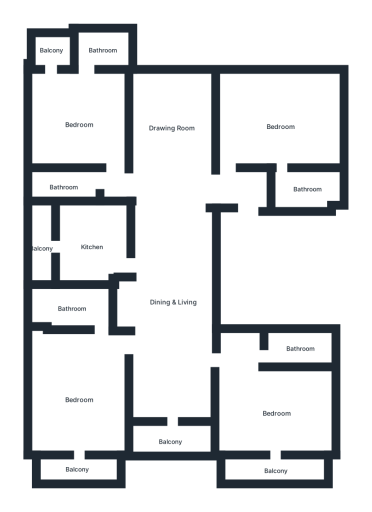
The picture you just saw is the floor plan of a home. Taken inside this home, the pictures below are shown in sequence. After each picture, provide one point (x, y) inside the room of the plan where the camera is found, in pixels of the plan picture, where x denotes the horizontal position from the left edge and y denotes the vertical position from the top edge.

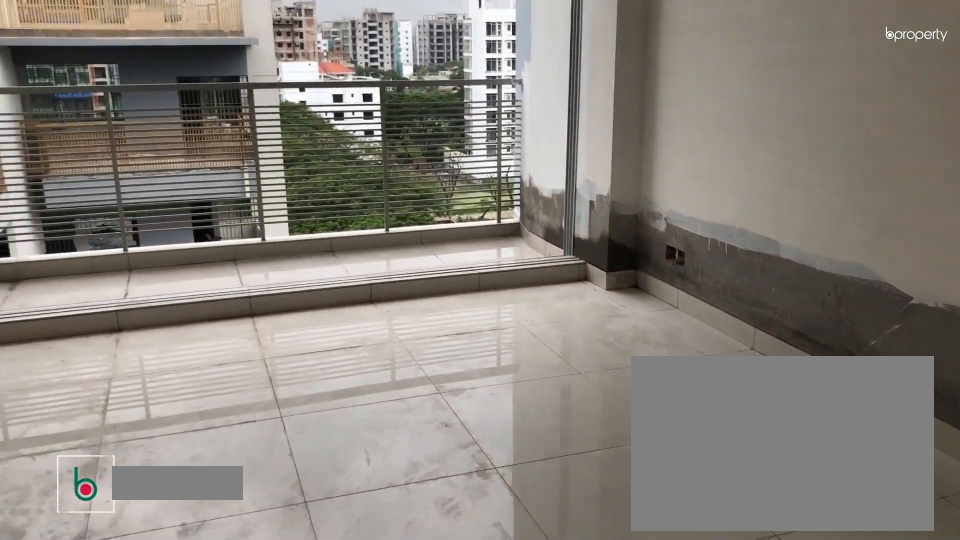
(78, 400)
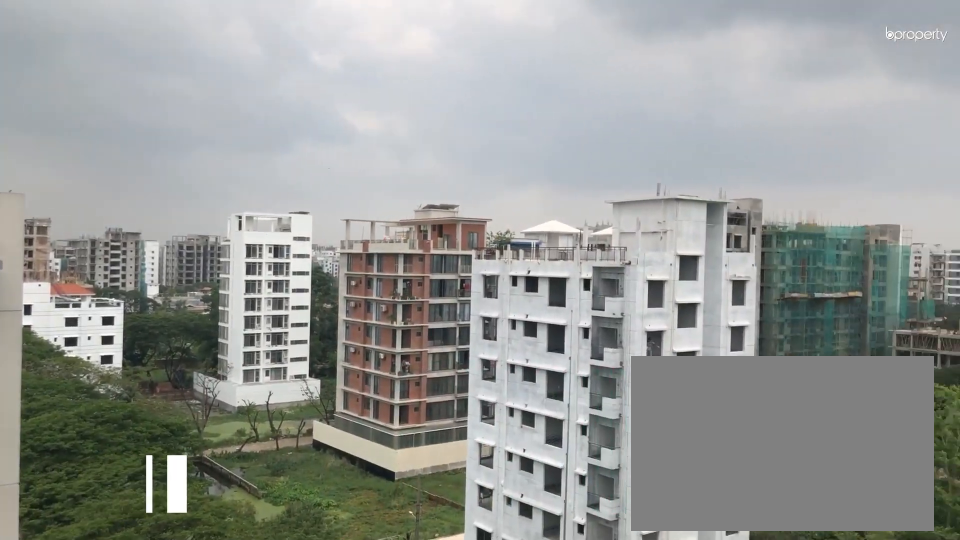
(77, 468)
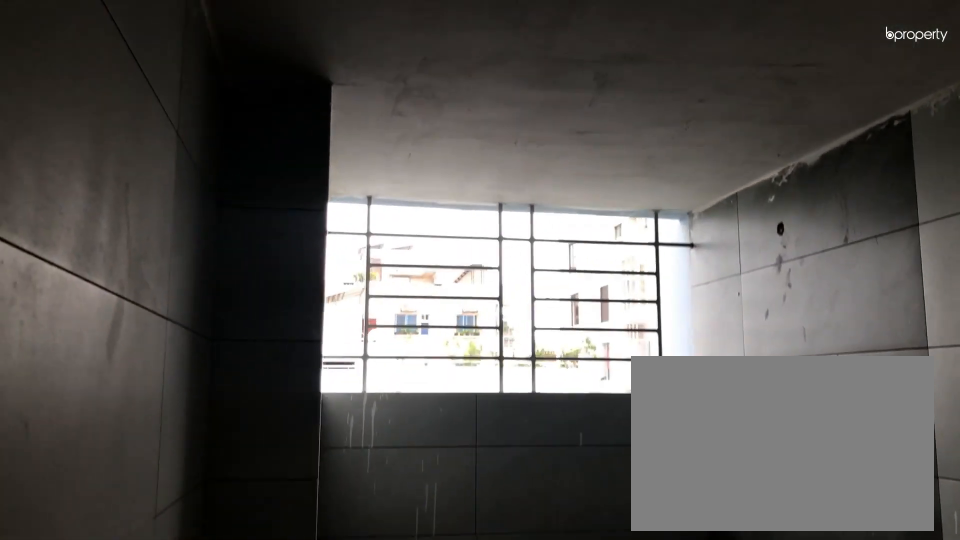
(73, 309)
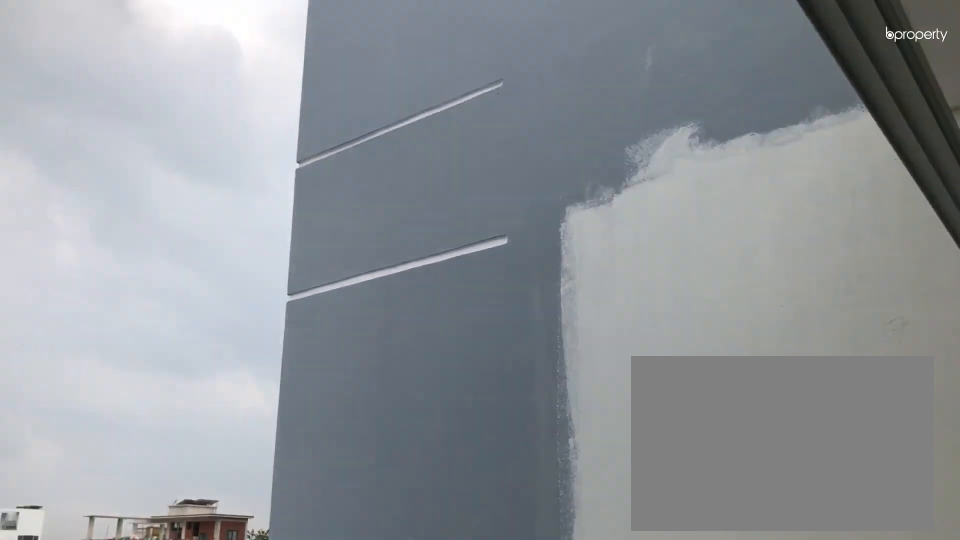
(171, 441)
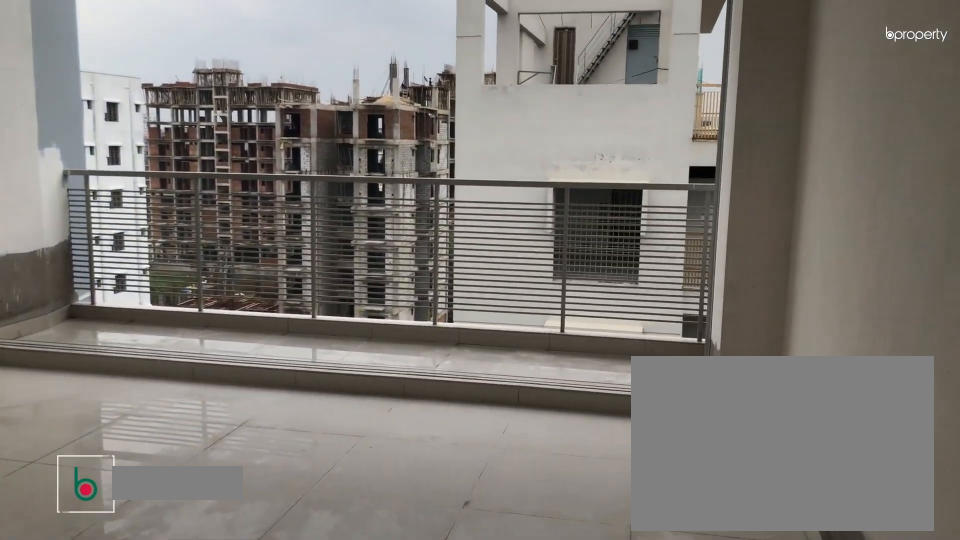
(277, 413)
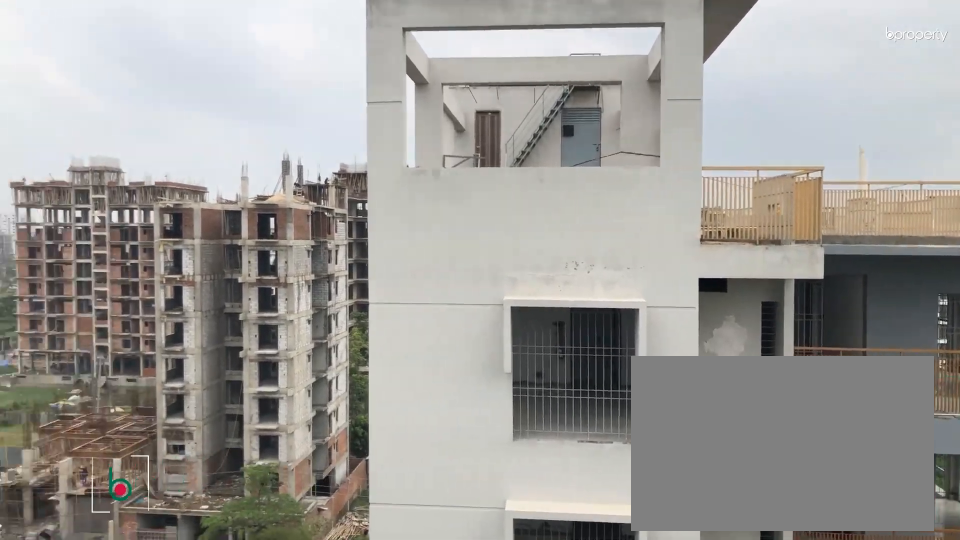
(276, 469)
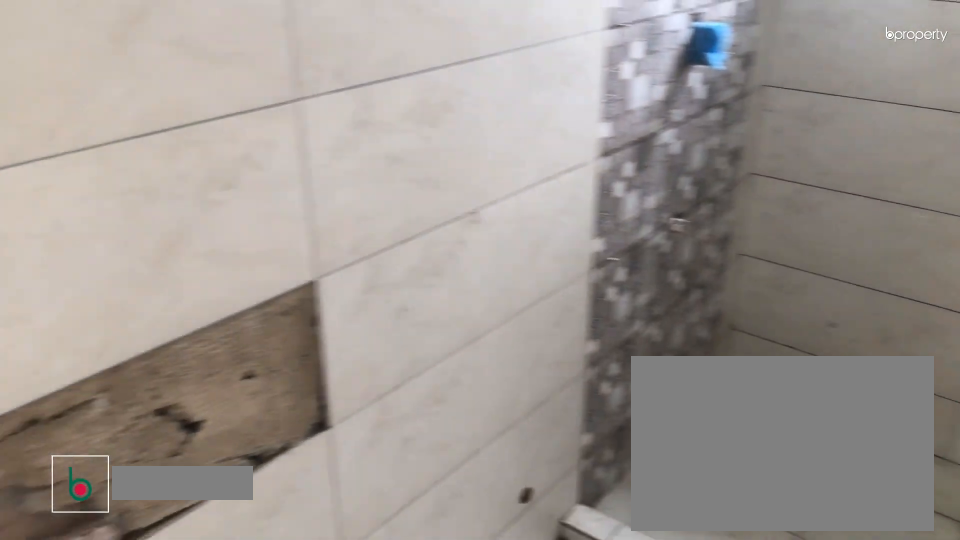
(300, 348)
